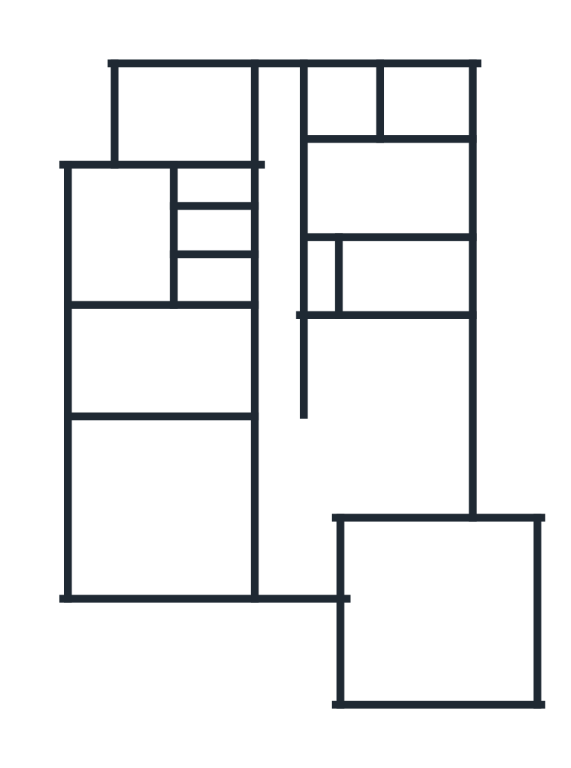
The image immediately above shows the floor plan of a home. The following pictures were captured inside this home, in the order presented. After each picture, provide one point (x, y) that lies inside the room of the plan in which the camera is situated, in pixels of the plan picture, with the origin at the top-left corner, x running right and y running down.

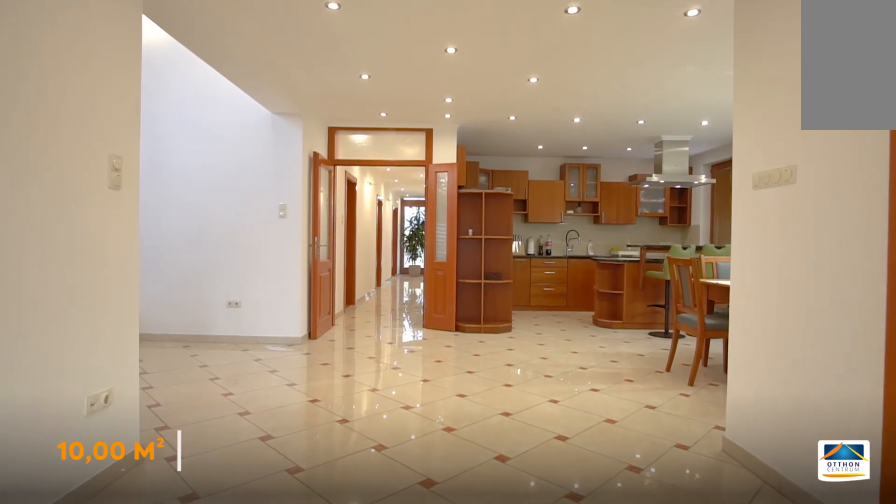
(299, 543)
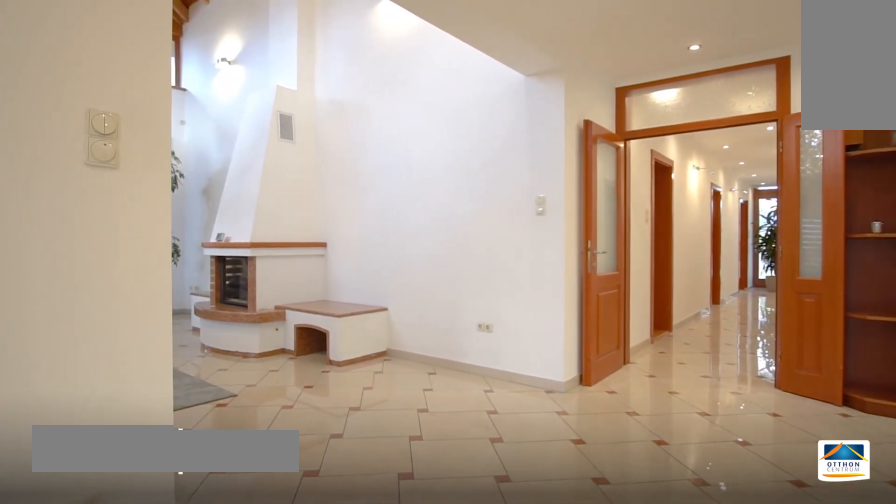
(300, 542)
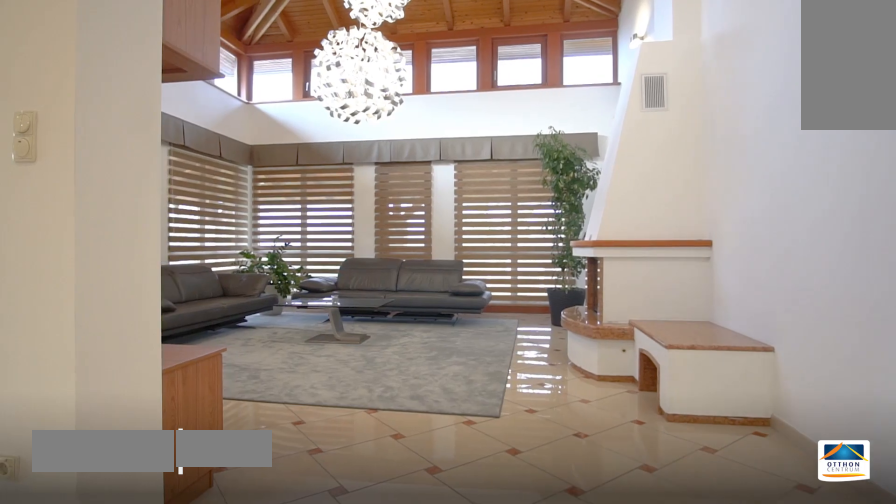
(165, 514)
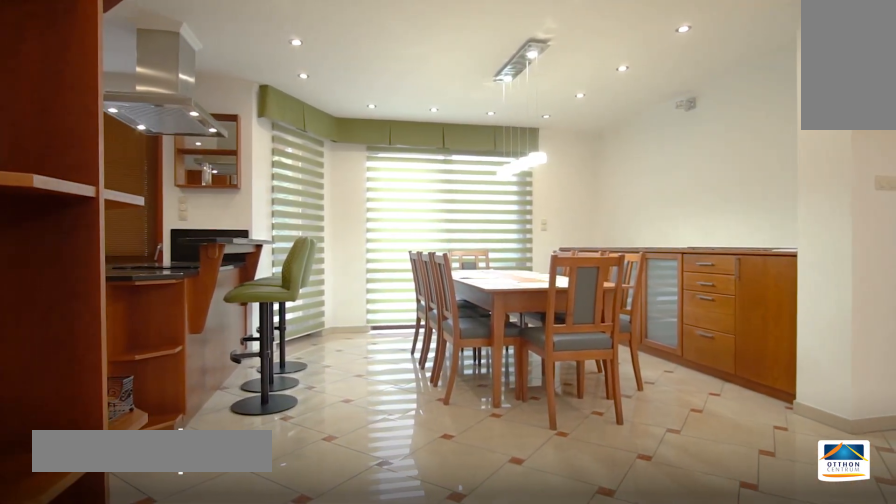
(399, 426)
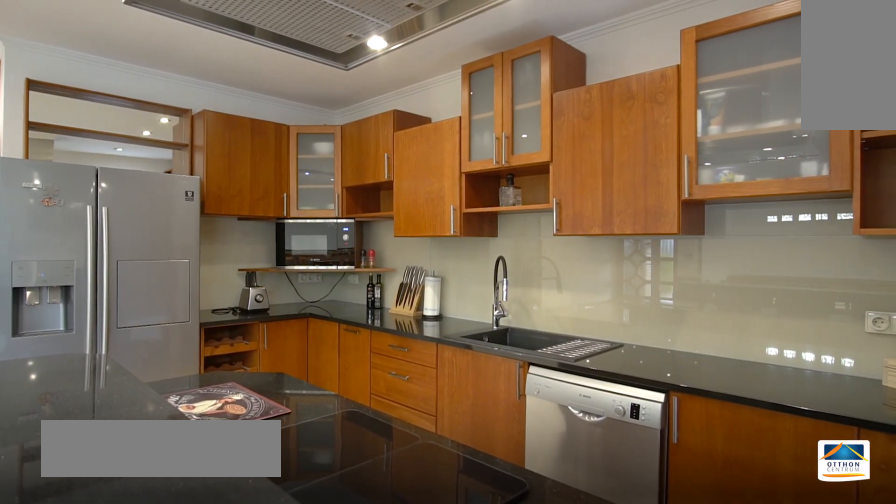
(387, 361)
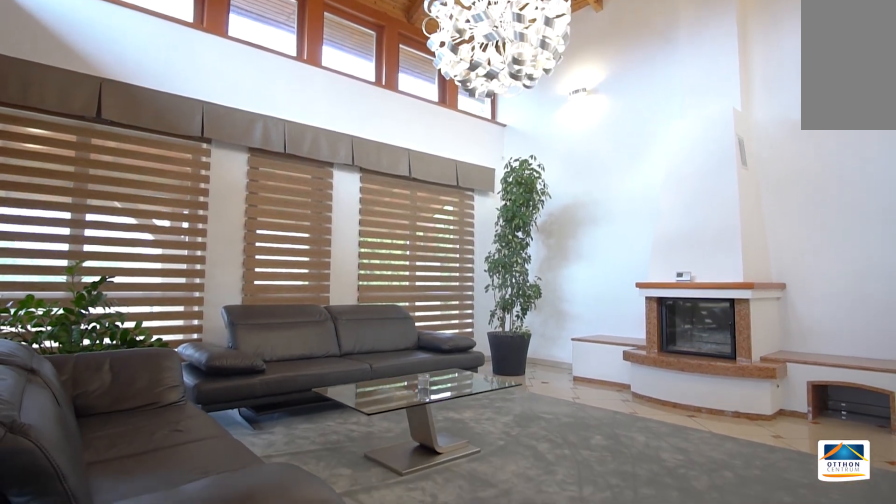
(165, 509)
